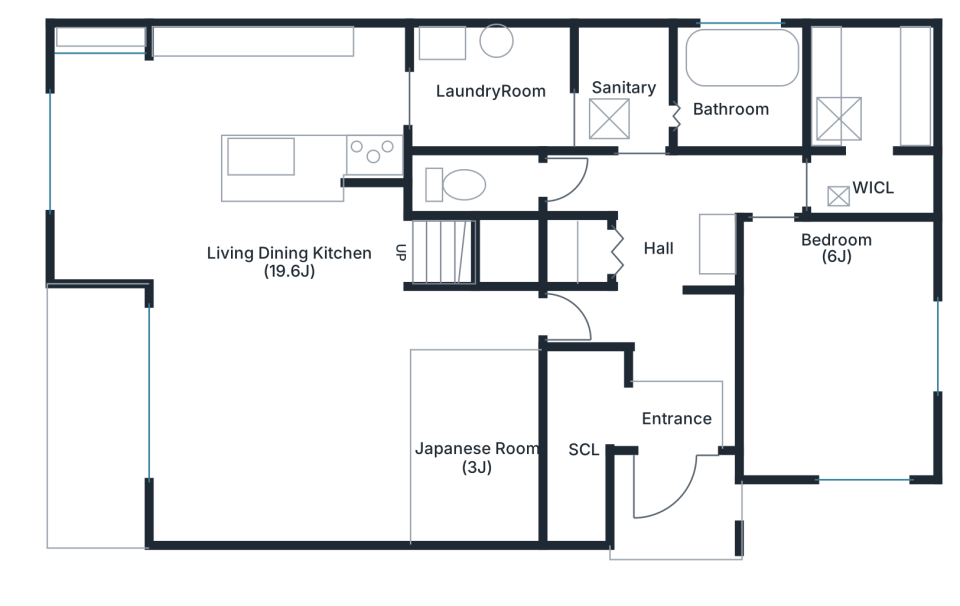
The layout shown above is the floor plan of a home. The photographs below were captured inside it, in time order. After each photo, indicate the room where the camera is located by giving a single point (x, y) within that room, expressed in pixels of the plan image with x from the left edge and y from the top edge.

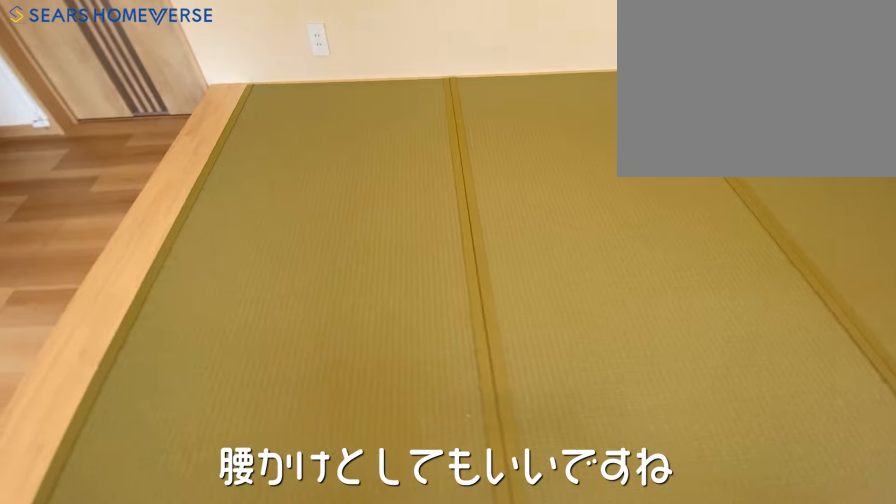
(480, 449)
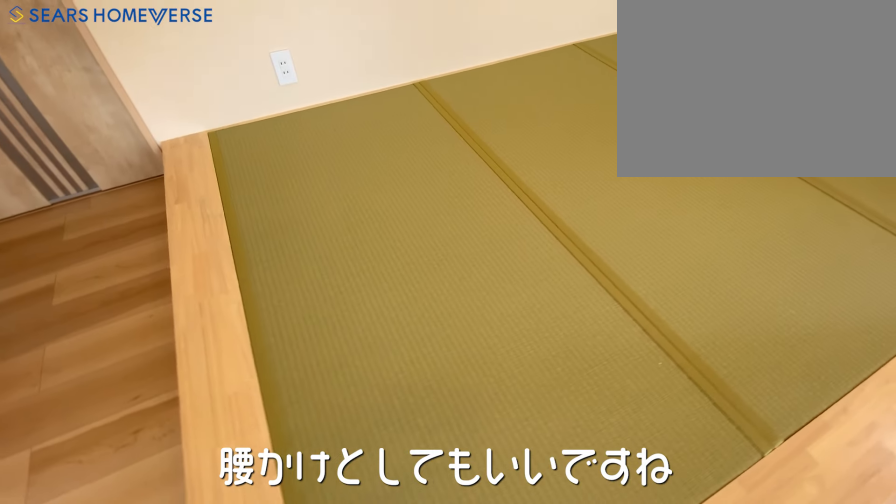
(480, 449)
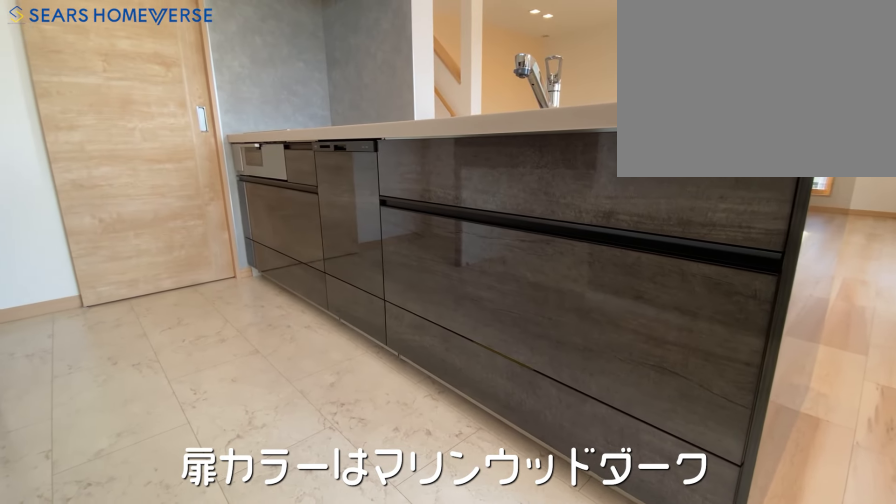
(289, 95)
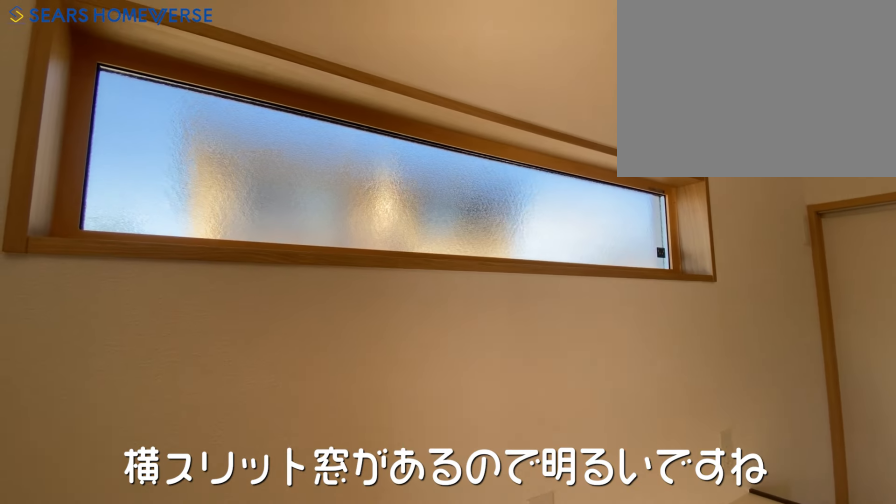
(289, 95)
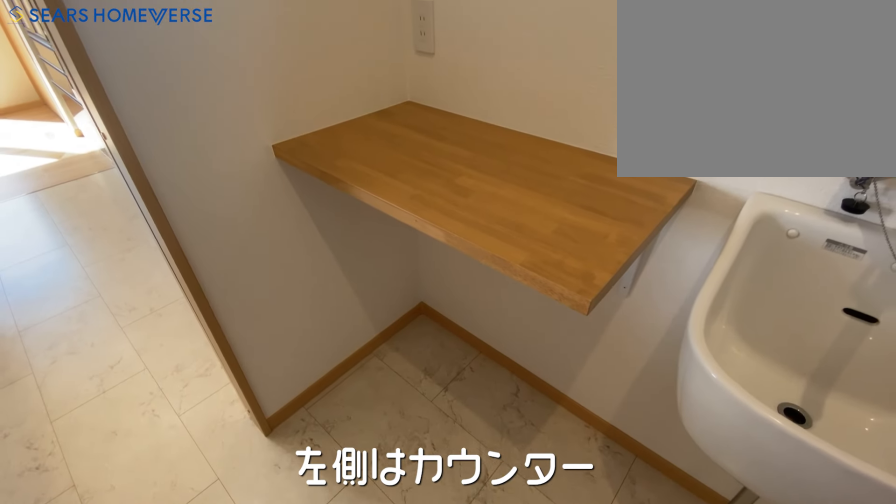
(494, 98)
